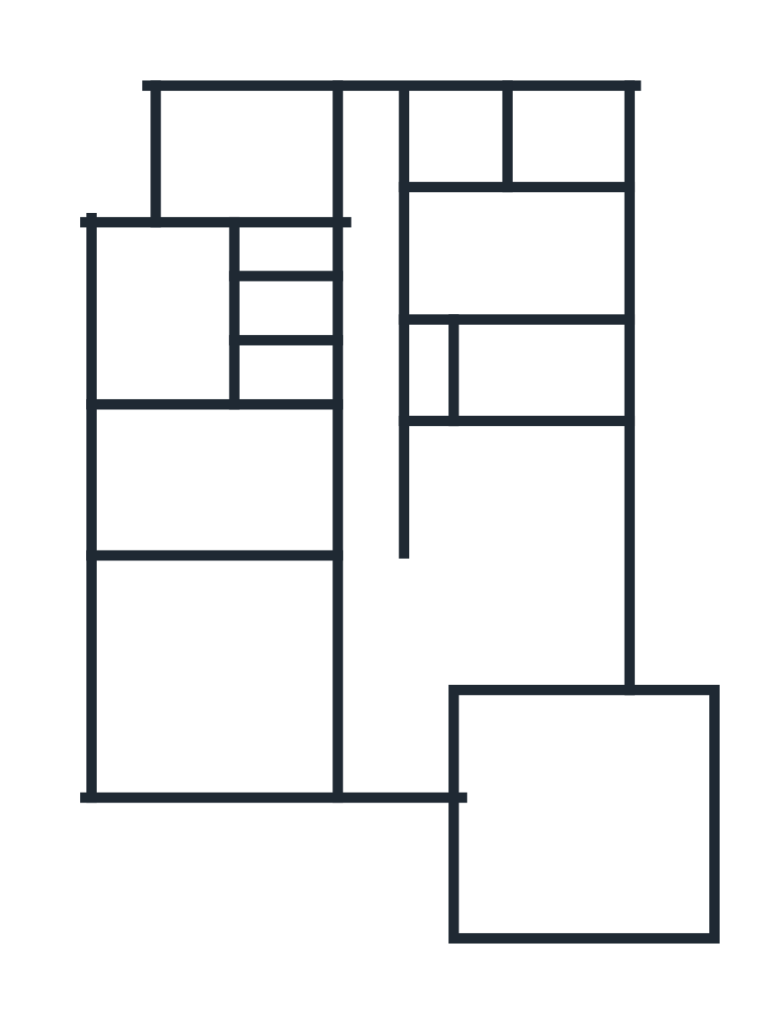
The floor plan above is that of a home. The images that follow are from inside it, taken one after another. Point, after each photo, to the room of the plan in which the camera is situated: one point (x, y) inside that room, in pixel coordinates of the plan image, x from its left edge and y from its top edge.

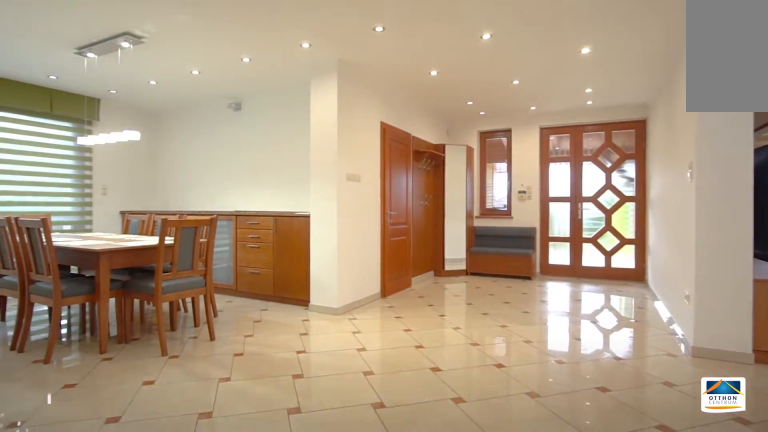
(529, 567)
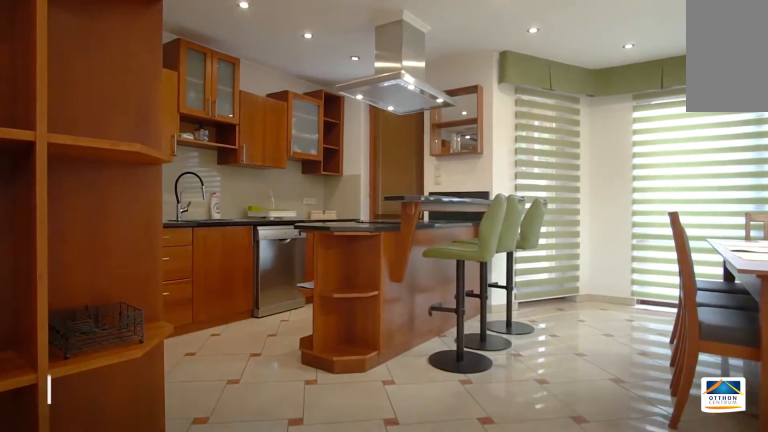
(531, 567)
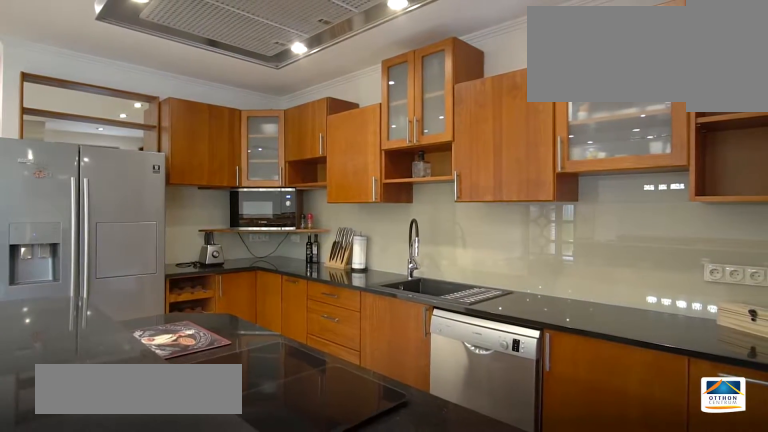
(516, 482)
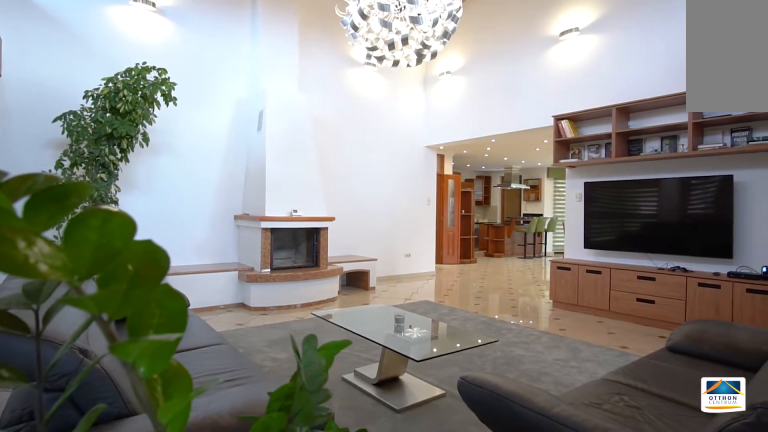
(221, 678)
